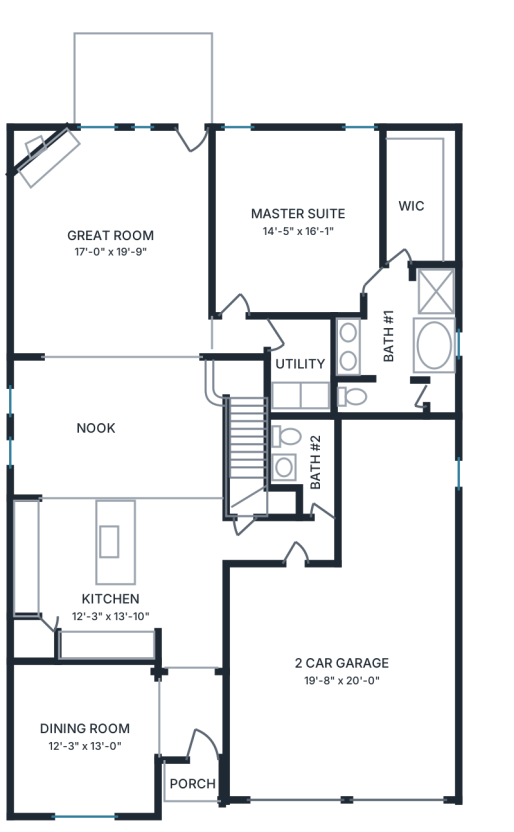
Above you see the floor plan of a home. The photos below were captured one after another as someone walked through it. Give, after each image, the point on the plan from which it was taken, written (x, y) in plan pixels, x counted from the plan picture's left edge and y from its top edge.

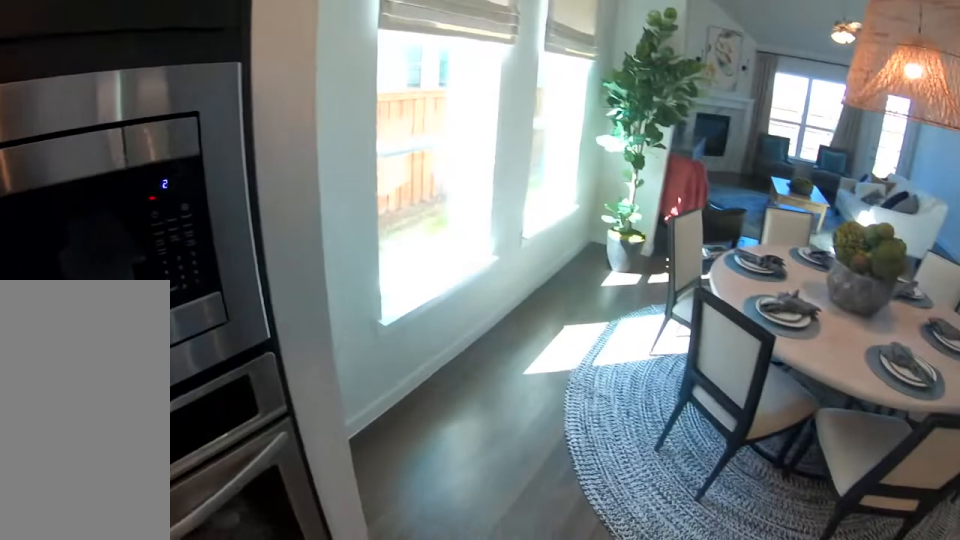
(77, 532)
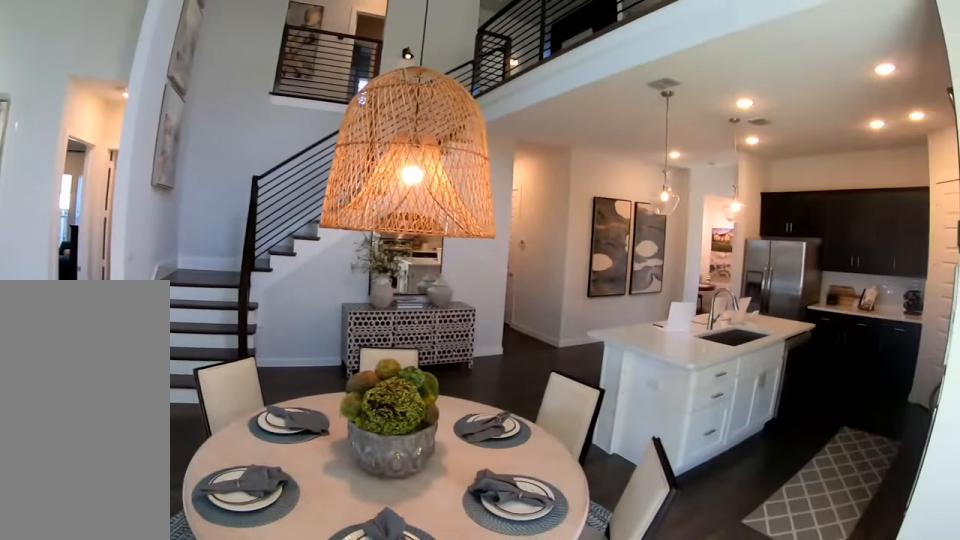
(77, 416)
